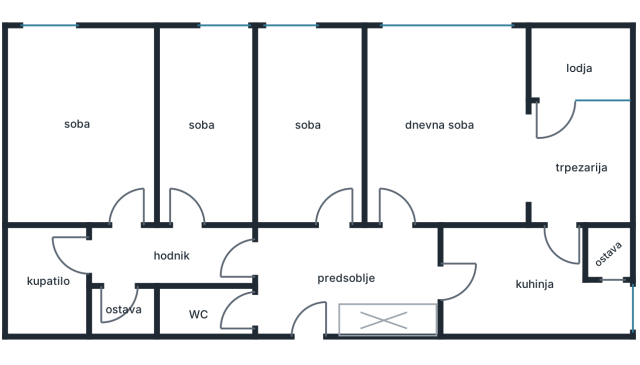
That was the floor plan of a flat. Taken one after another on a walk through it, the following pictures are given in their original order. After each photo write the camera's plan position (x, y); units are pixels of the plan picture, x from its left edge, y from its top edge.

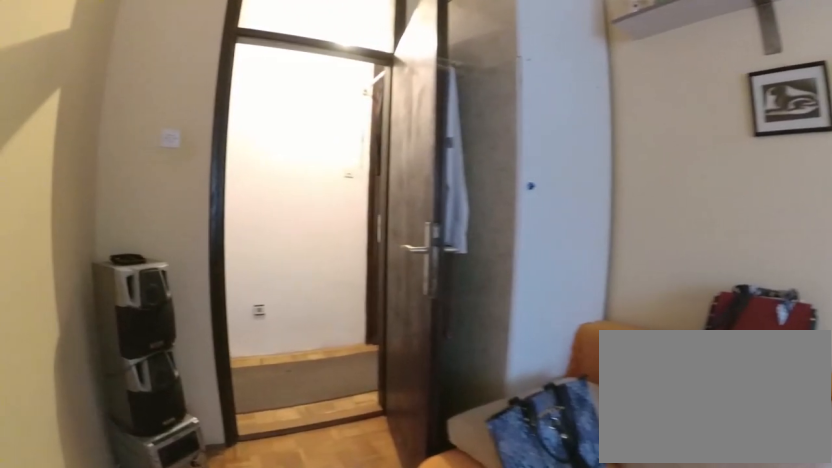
(200, 96)
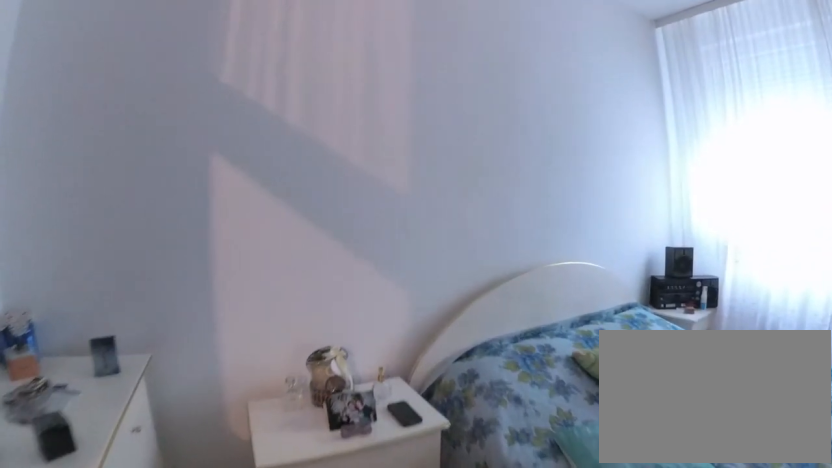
(89, 175)
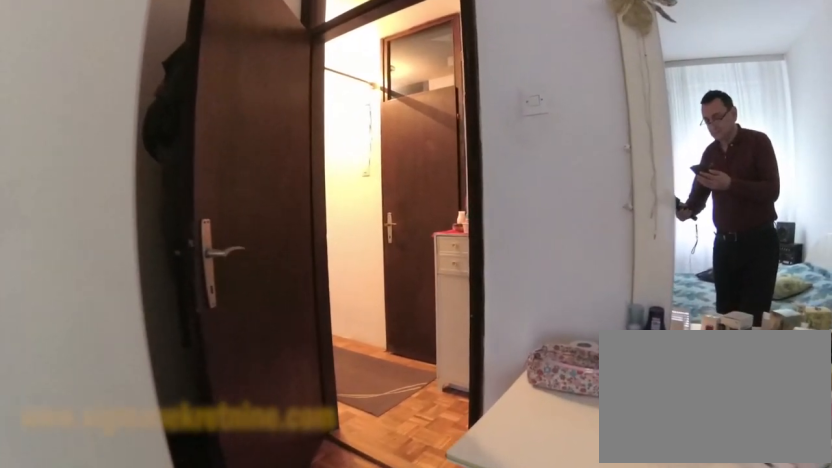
(62, 148)
